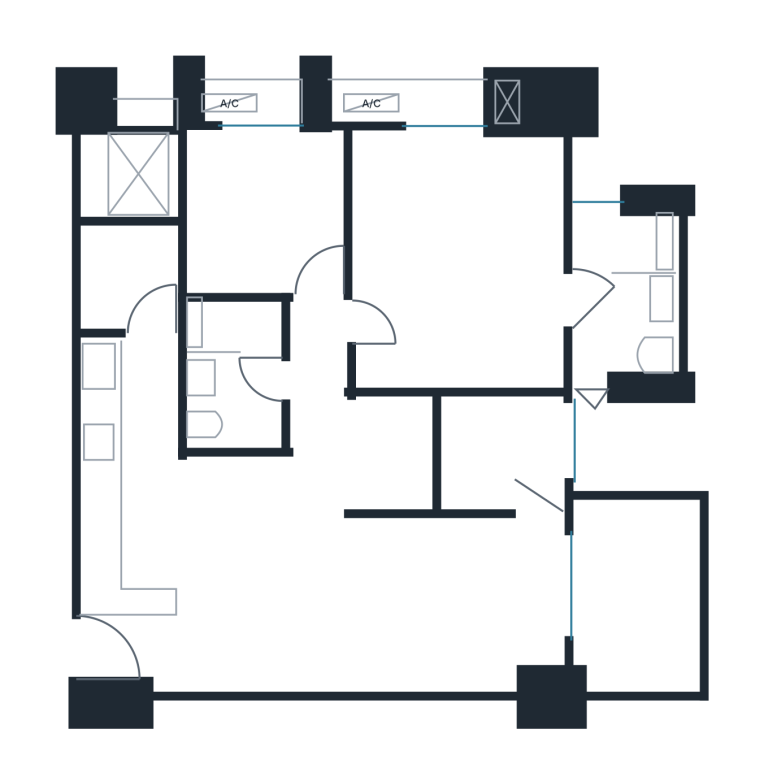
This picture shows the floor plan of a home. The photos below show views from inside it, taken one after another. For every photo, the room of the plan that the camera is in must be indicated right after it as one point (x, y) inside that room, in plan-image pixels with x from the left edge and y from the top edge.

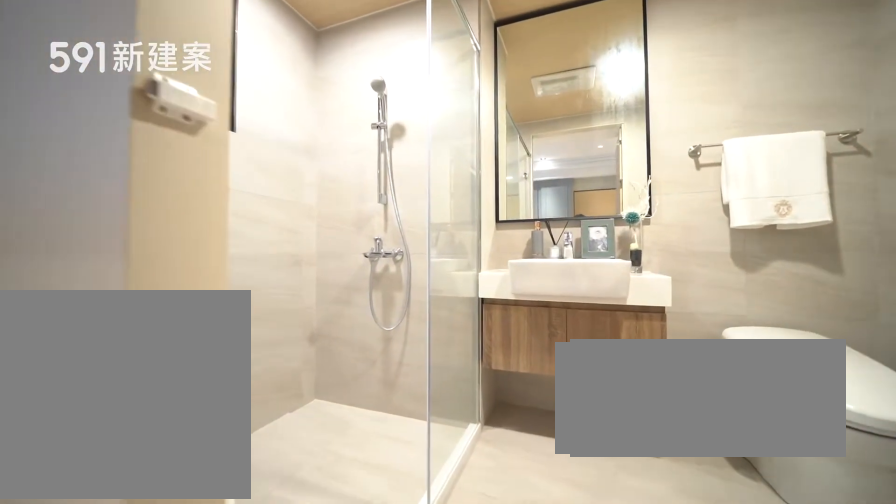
(629, 301)
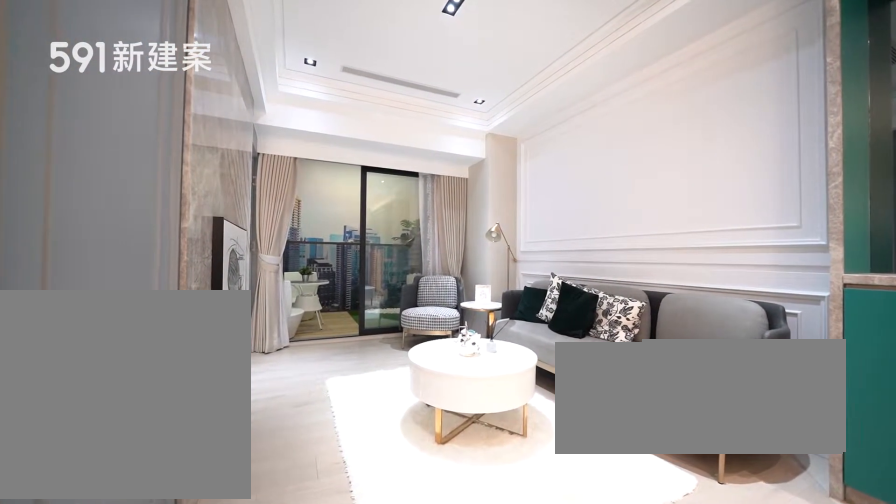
(454, 601)
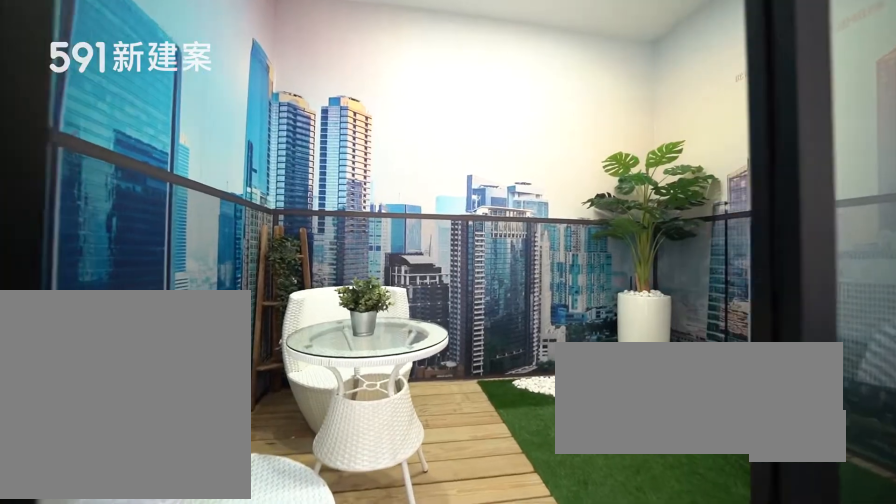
(642, 603)
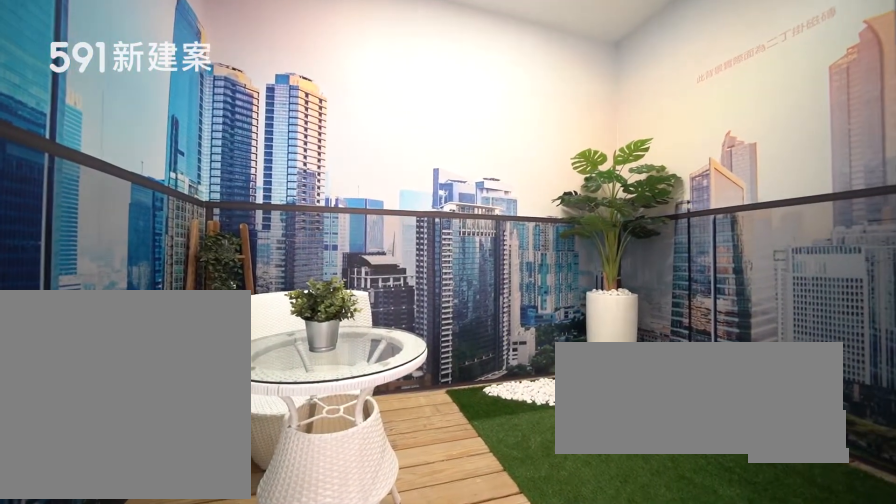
(642, 603)
